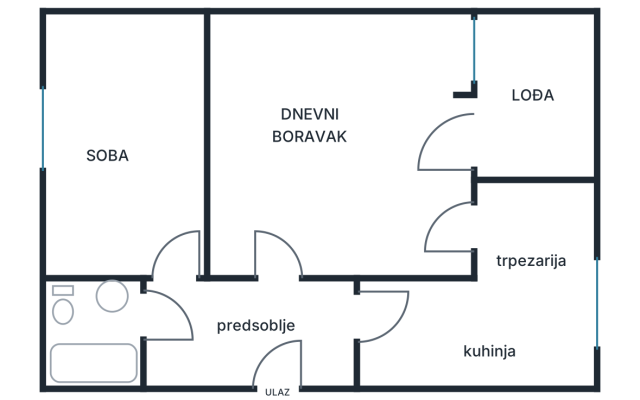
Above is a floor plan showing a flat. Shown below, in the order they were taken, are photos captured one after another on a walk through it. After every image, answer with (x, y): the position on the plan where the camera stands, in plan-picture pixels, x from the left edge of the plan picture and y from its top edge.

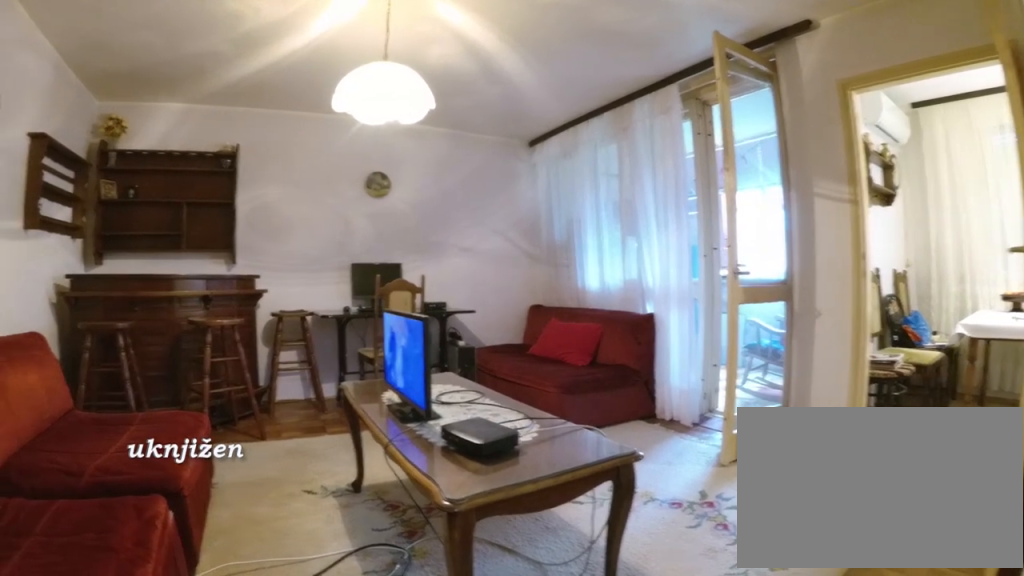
(278, 285)
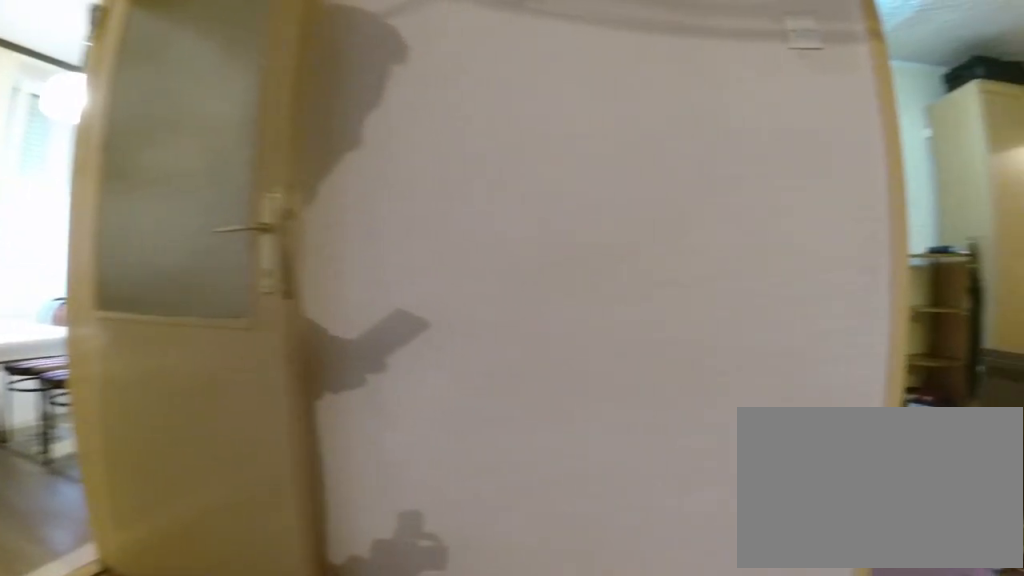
(382, 179)
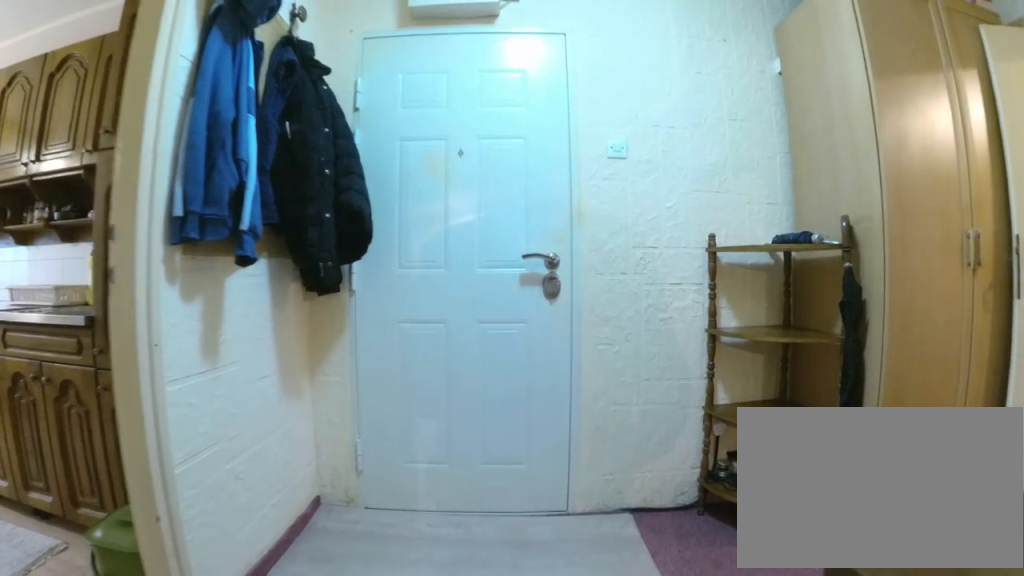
(276, 276)
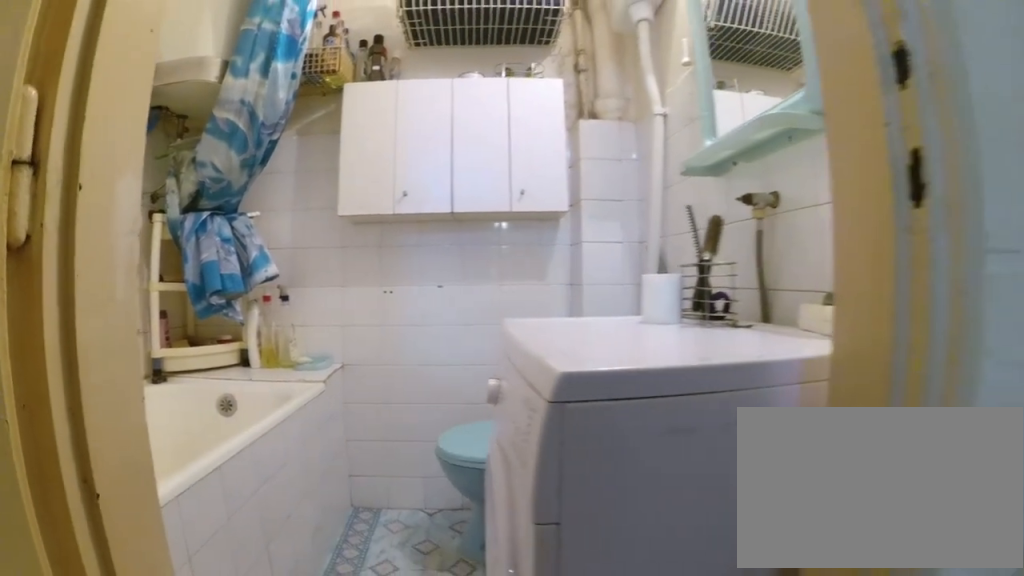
(162, 330)
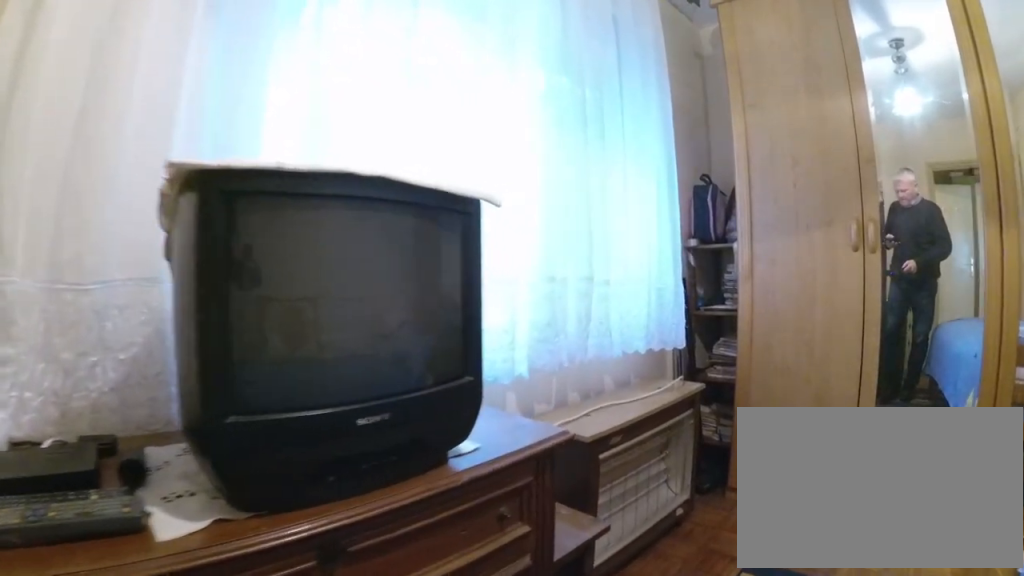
(92, 188)
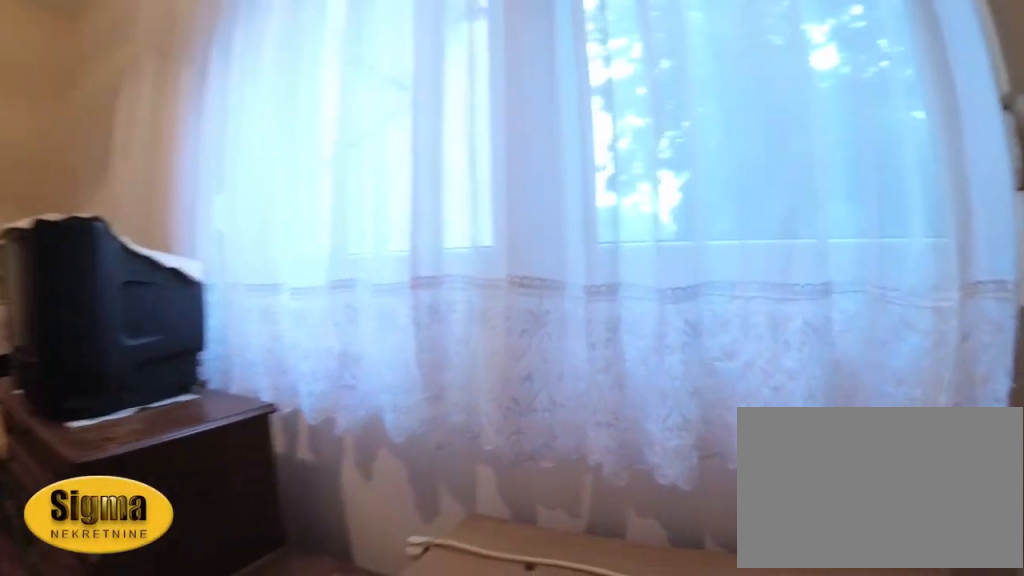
(100, 114)
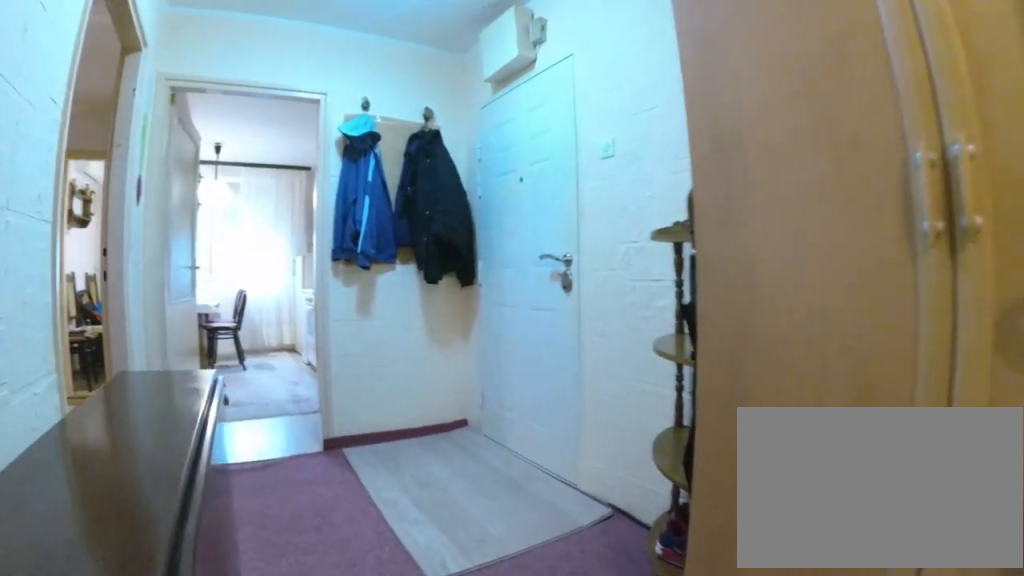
(185, 298)
